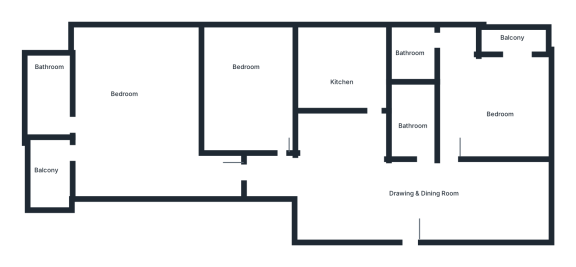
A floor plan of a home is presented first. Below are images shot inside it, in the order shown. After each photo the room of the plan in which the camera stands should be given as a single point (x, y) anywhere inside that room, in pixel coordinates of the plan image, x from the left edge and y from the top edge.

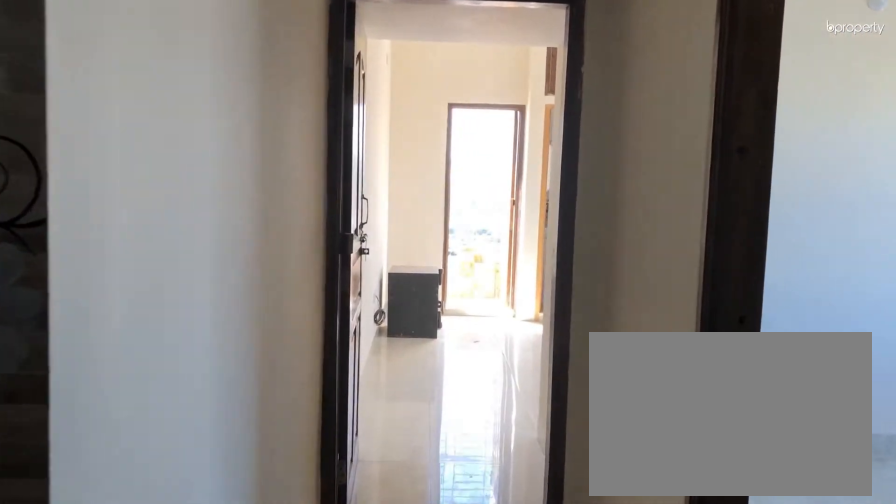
(275, 177)
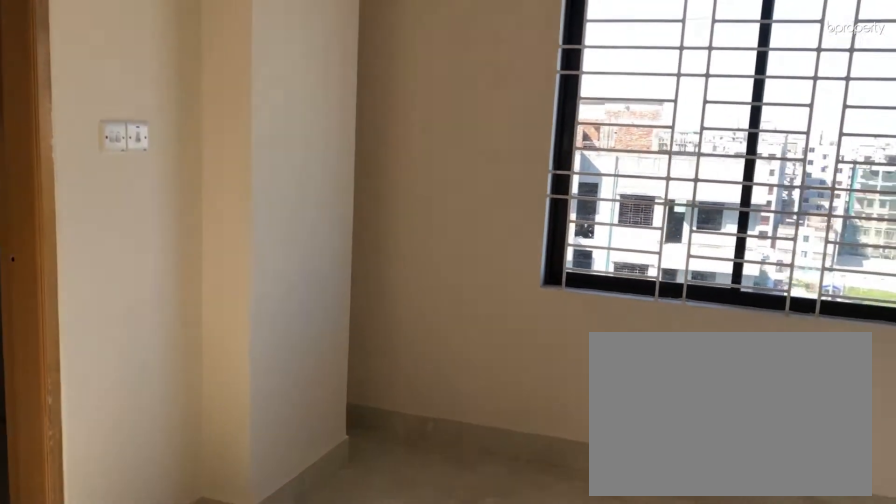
(134, 119)
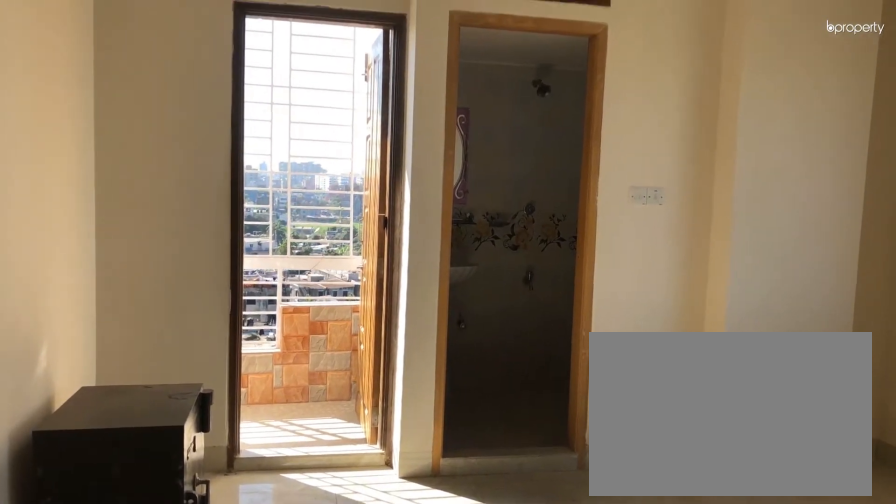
(134, 119)
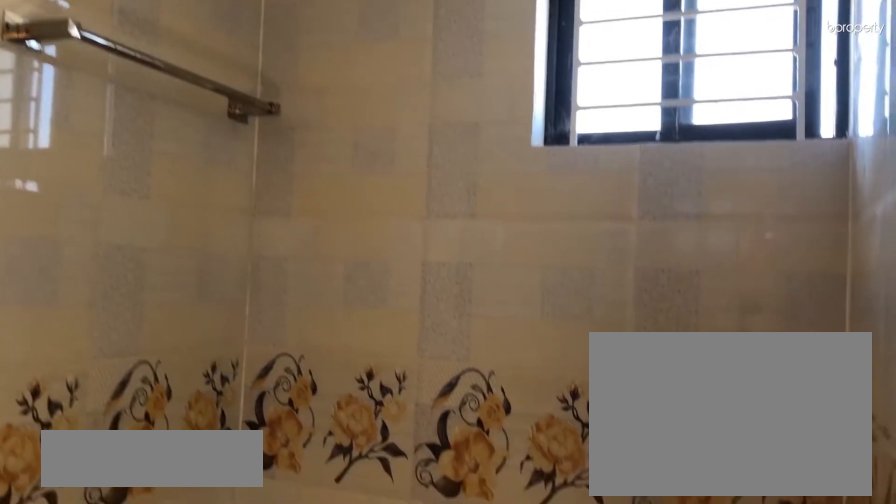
(46, 95)
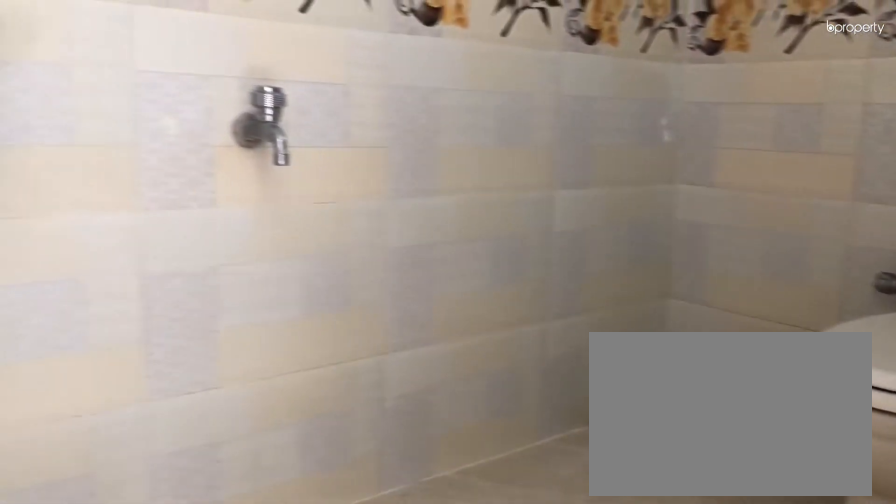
(46, 95)
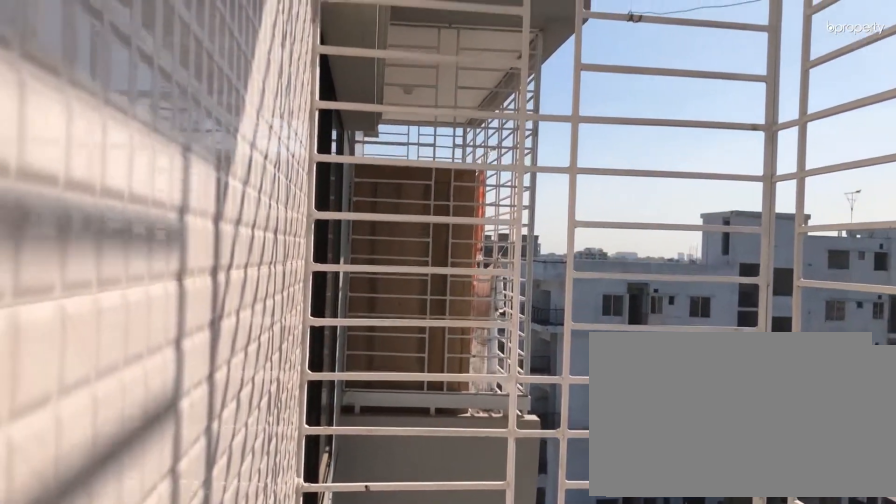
(48, 176)
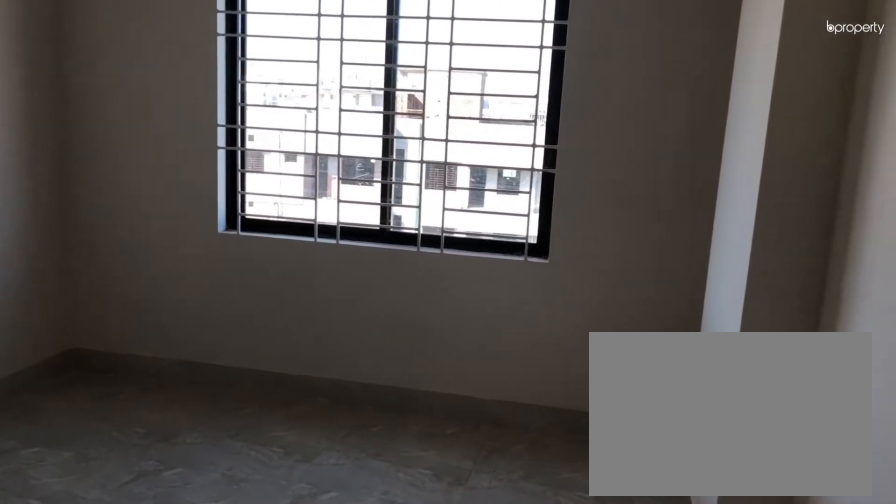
(270, 126)
